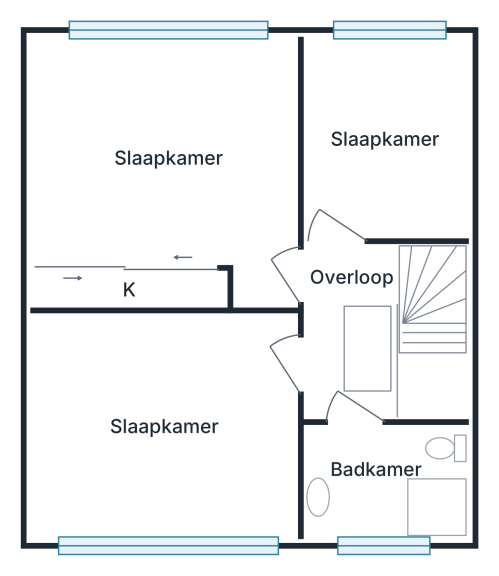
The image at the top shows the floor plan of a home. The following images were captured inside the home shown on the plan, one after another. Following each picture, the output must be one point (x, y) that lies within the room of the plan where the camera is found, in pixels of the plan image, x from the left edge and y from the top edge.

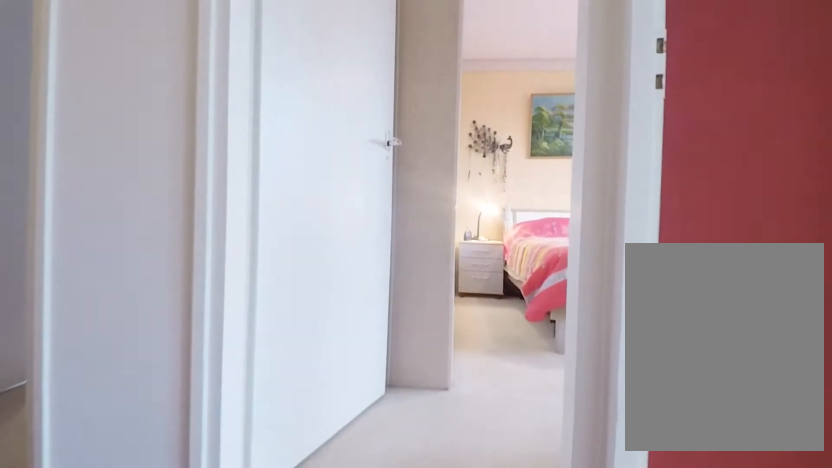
(346, 325)
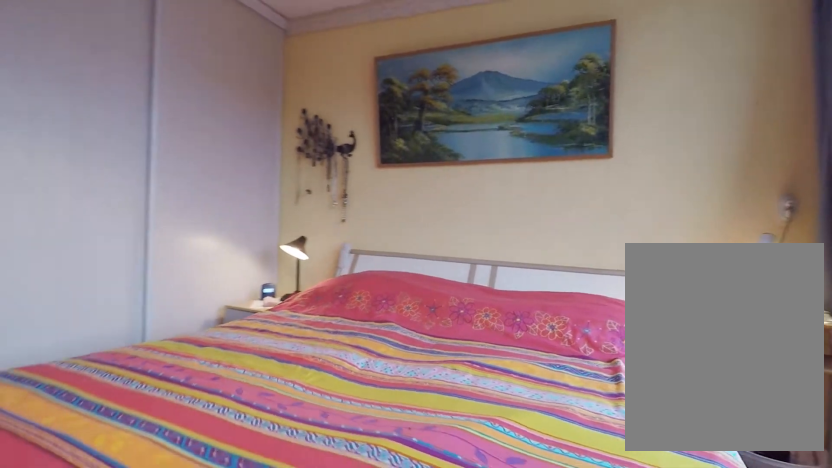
(162, 164)
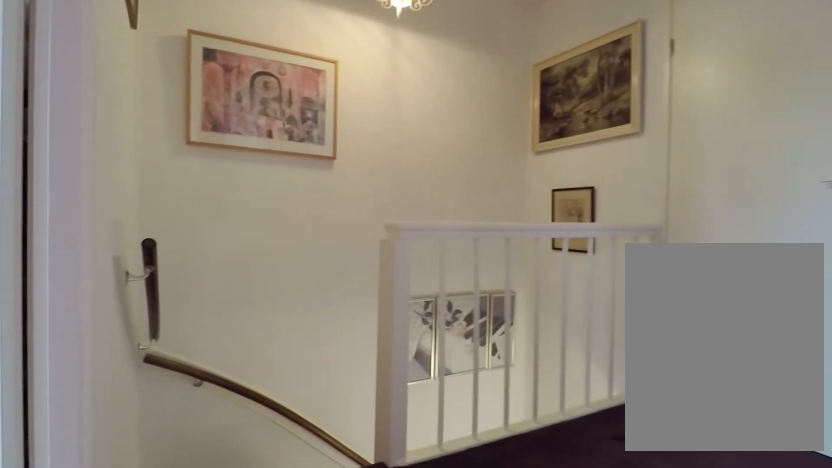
(346, 325)
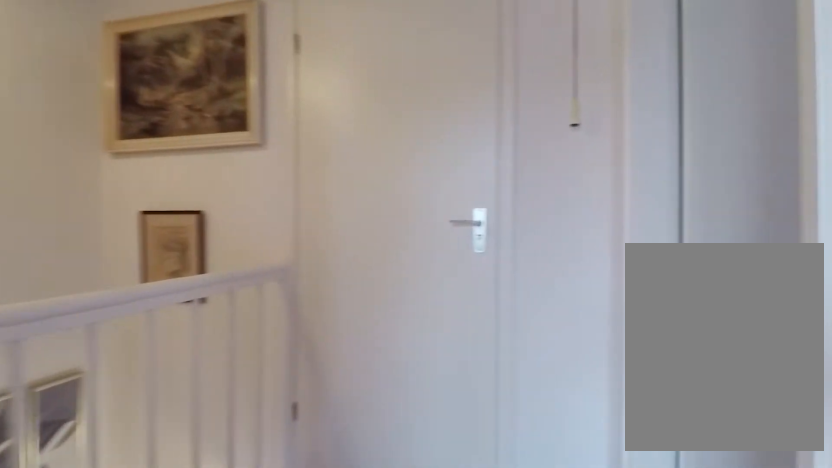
(346, 325)
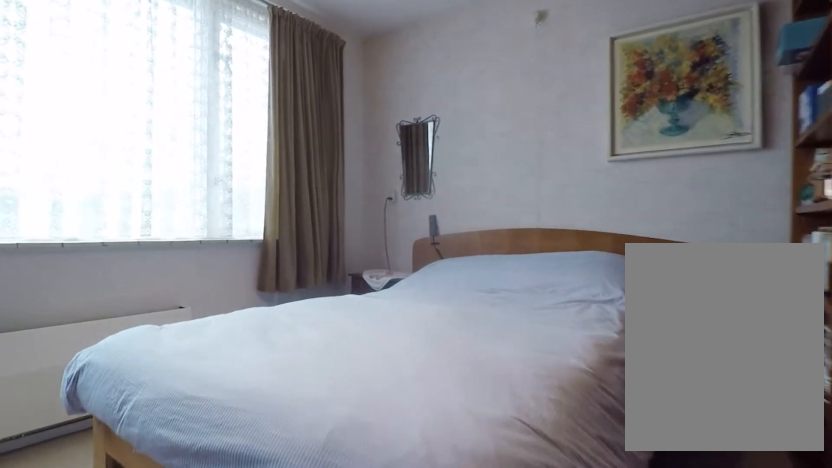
(165, 424)
